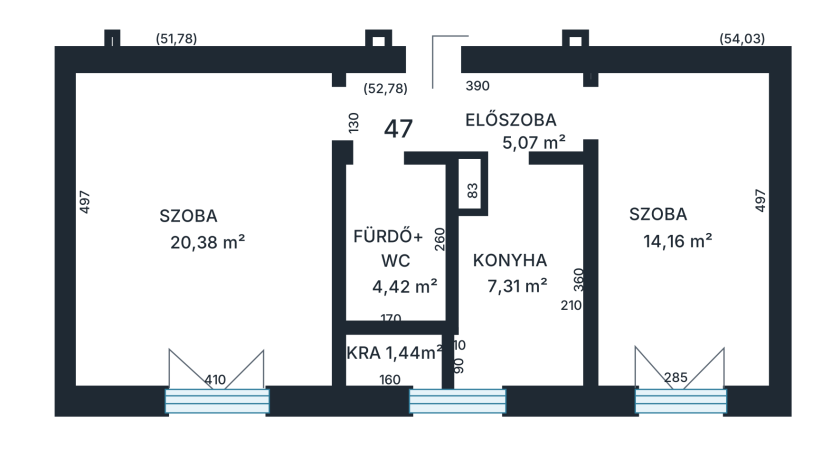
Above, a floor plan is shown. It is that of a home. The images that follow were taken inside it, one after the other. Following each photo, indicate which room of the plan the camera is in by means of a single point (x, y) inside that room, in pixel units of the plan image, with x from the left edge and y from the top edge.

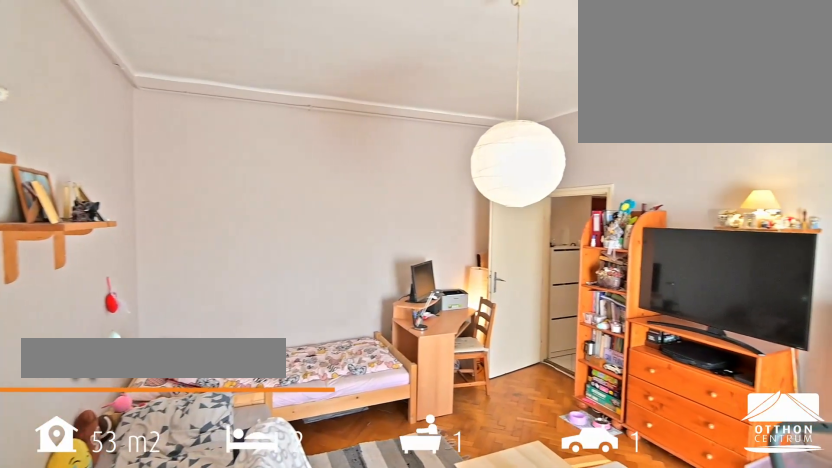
(208, 280)
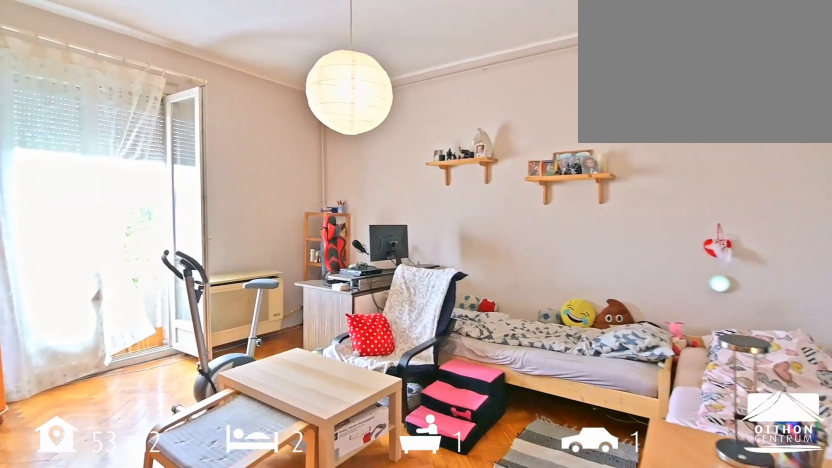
(208, 279)
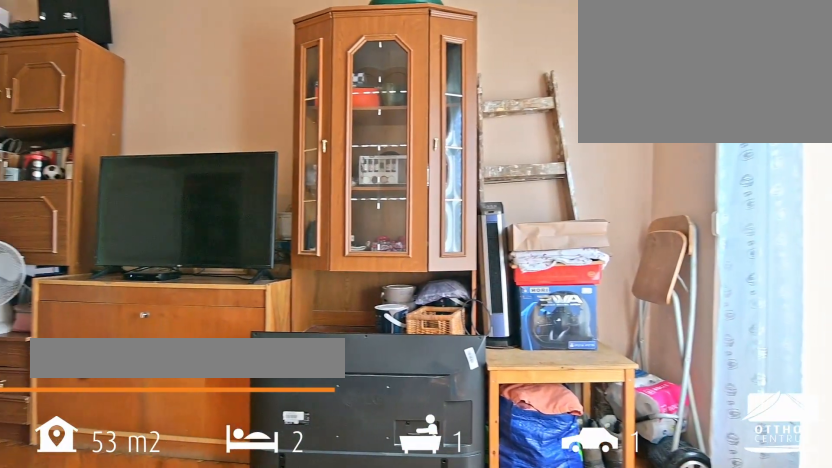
(685, 267)
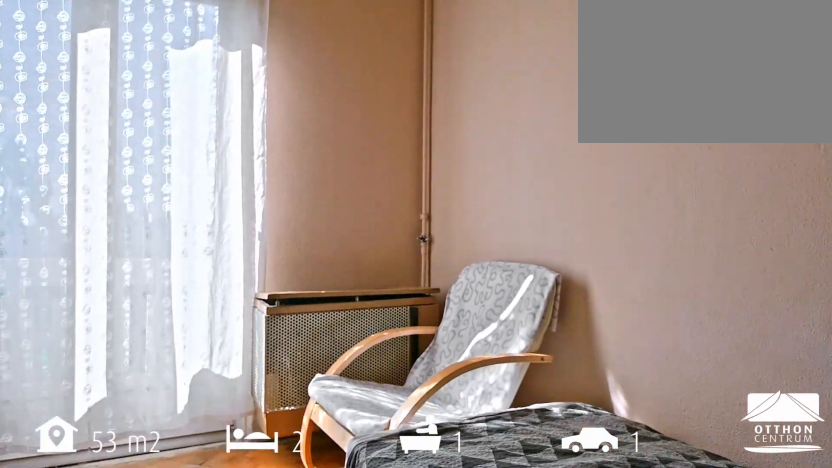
(685, 267)
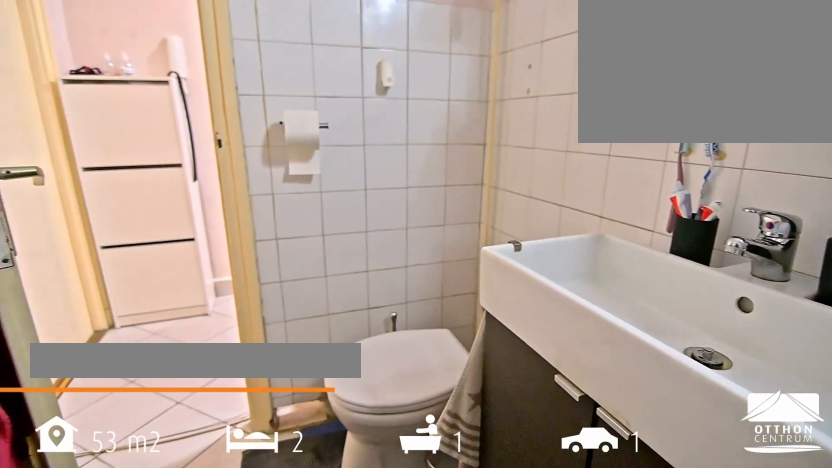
(400, 206)
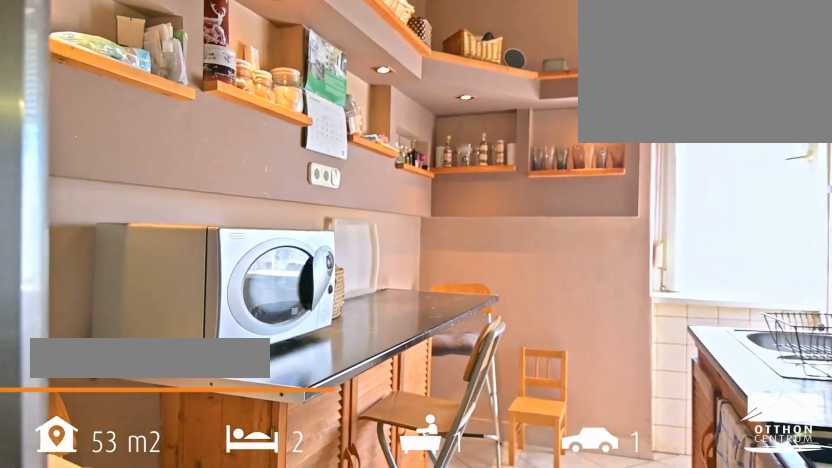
(509, 324)
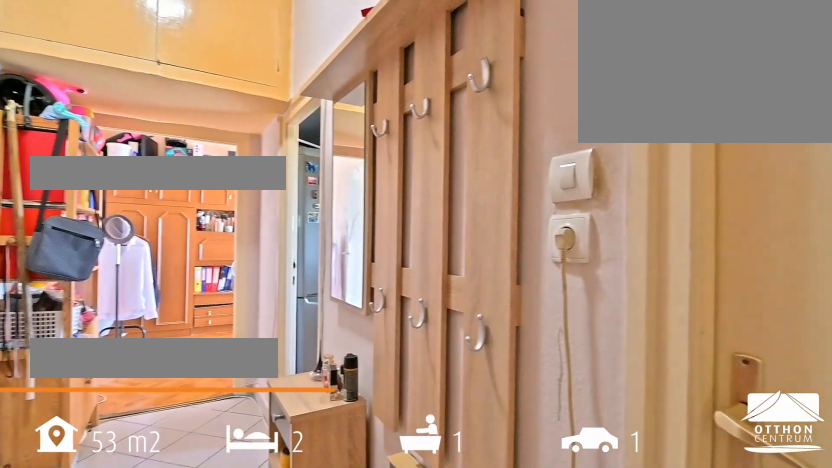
(494, 133)
